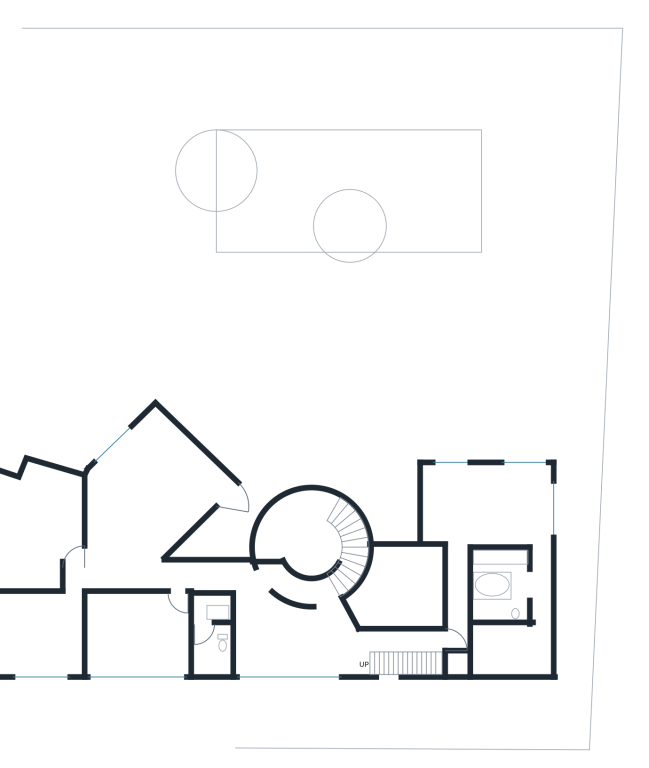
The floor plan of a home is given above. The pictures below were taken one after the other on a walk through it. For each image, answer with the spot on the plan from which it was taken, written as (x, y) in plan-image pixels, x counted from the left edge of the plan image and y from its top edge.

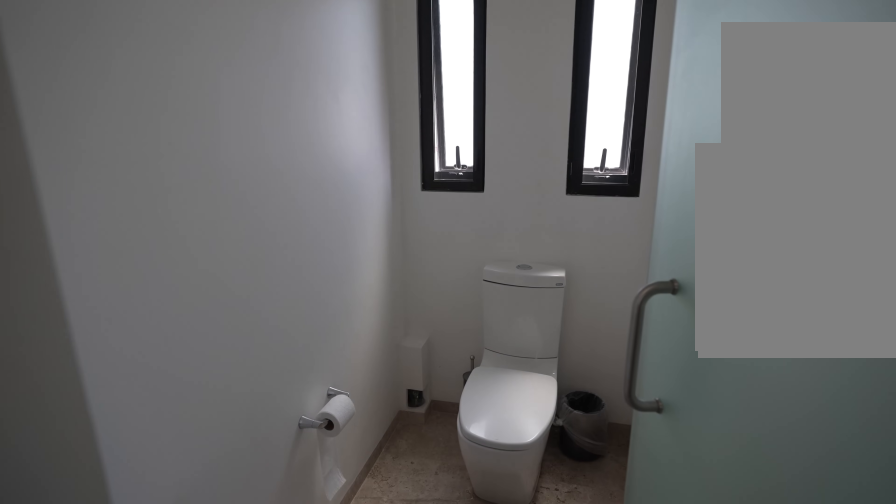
(516, 594)
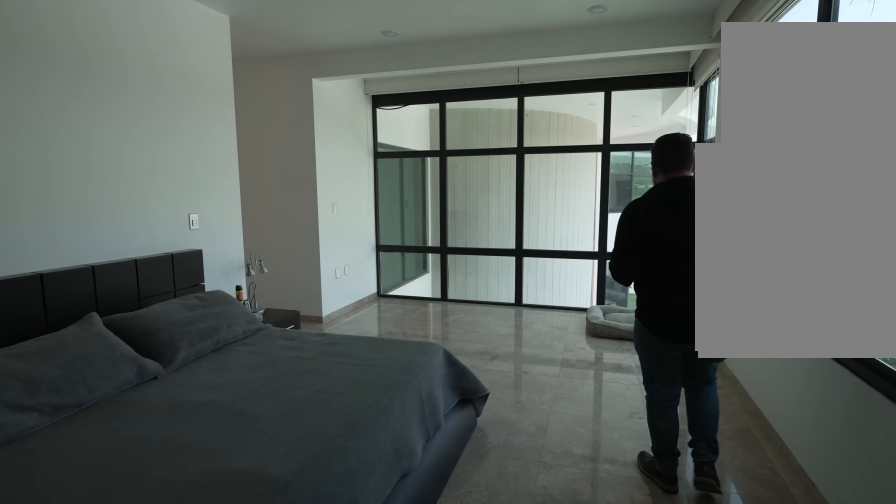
(514, 479)
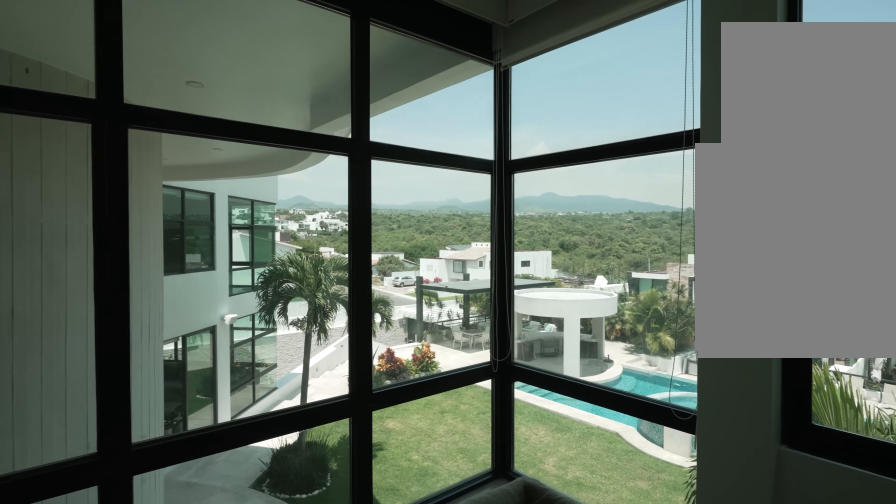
(476, 480)
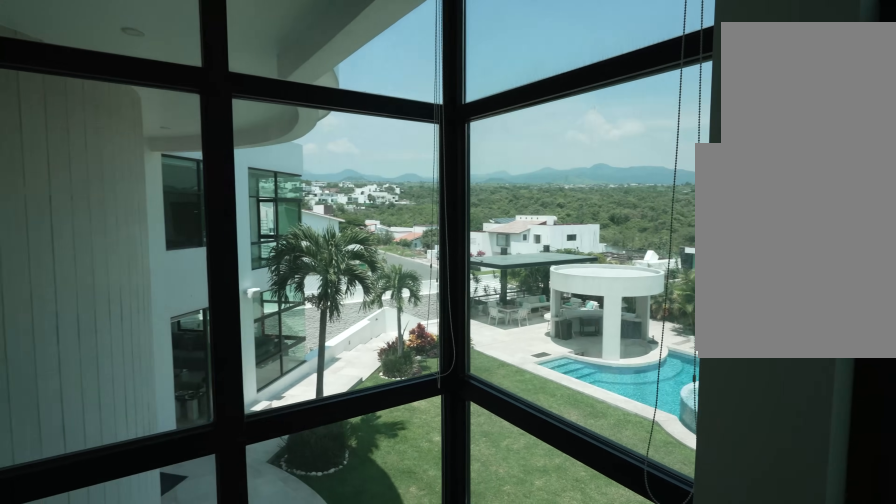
(476, 480)
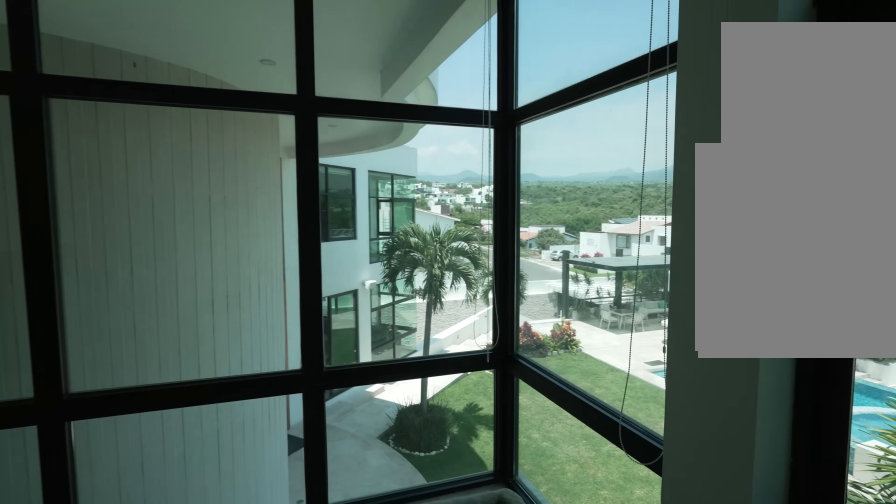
(476, 480)
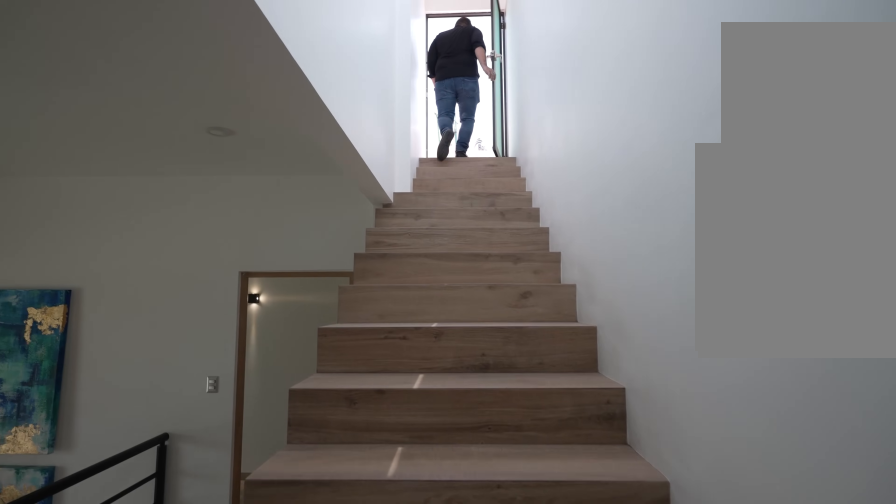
(386, 664)
